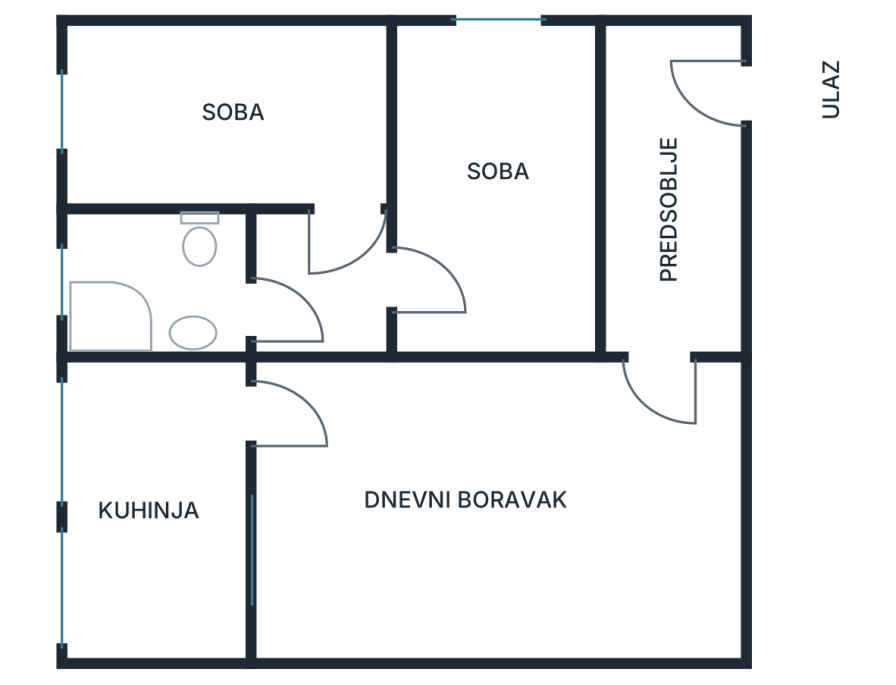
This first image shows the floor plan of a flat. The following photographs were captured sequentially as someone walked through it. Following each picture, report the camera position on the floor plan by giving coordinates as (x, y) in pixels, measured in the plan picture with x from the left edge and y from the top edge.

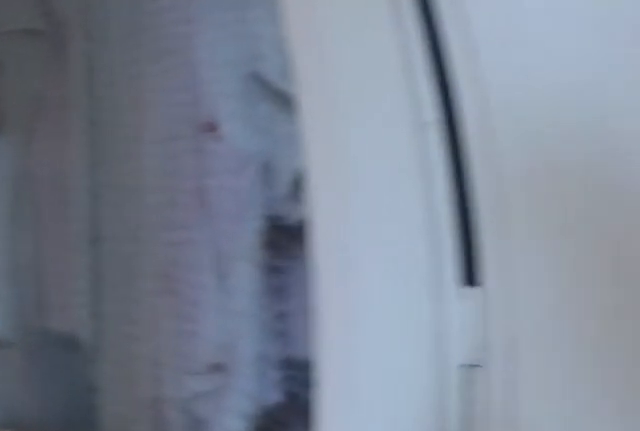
(316, 418)
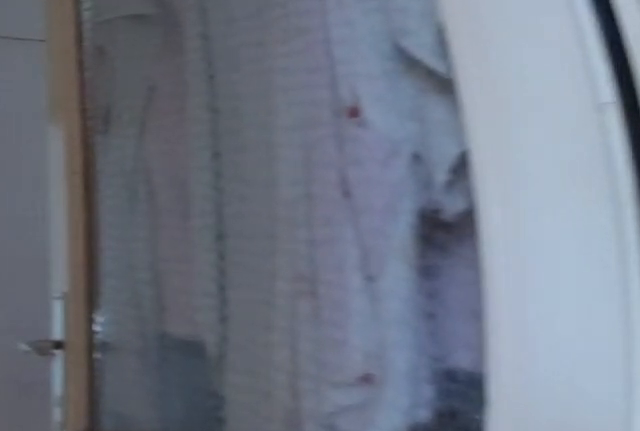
(323, 422)
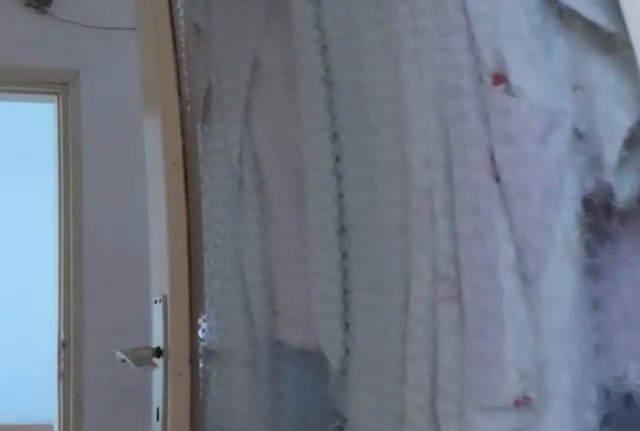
(331, 400)
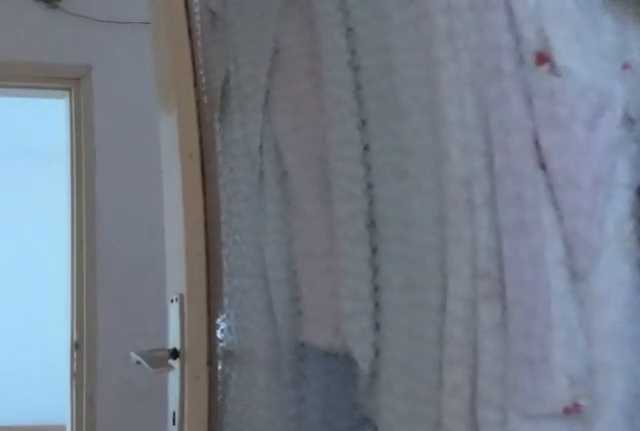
(331, 389)
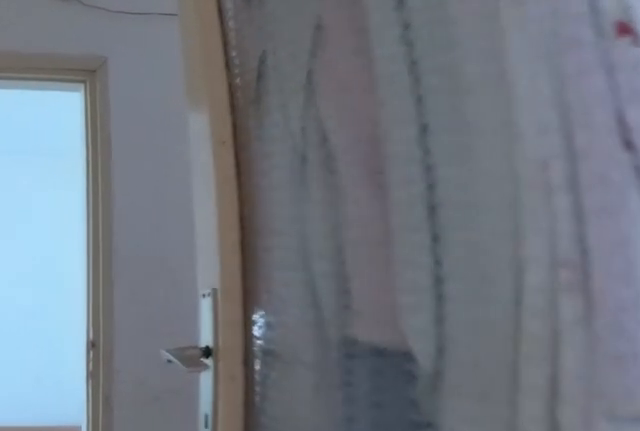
(331, 378)
